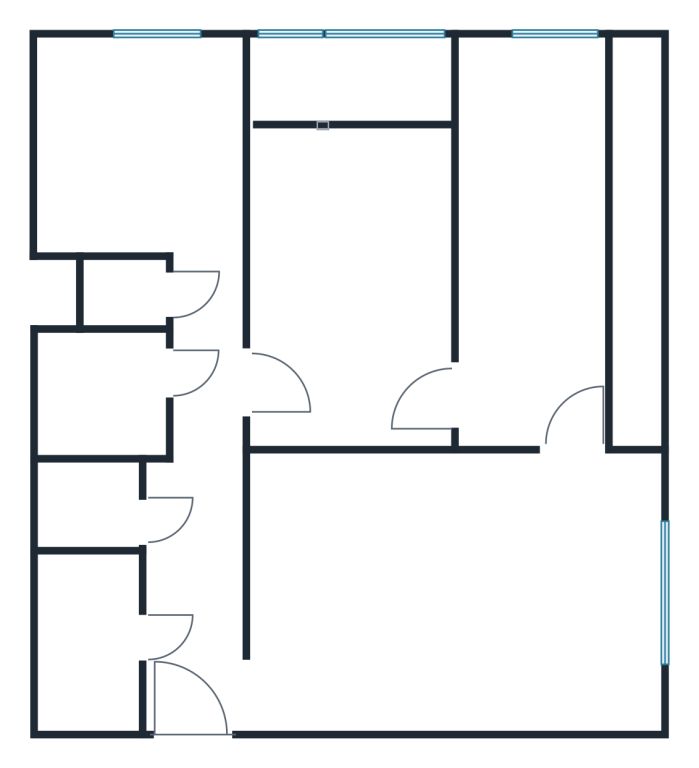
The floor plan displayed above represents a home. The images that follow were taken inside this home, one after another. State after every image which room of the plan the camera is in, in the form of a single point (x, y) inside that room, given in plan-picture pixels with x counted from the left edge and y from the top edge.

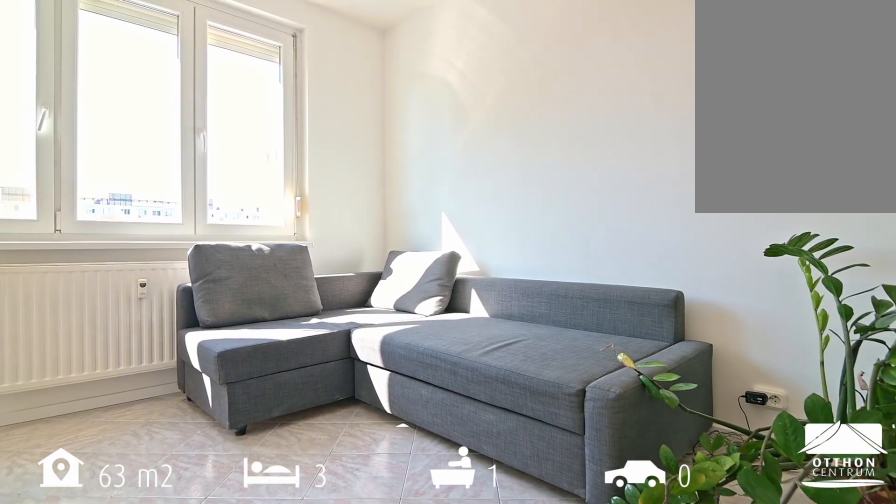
(457, 596)
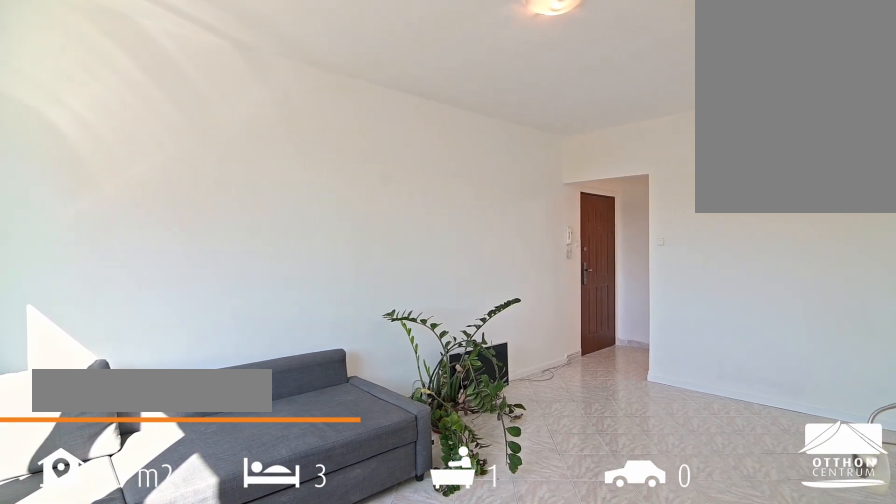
(457, 596)
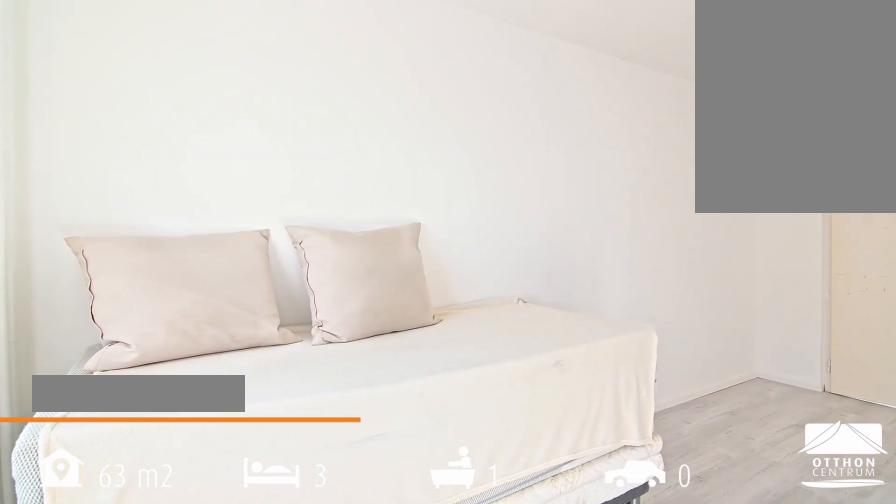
(538, 263)
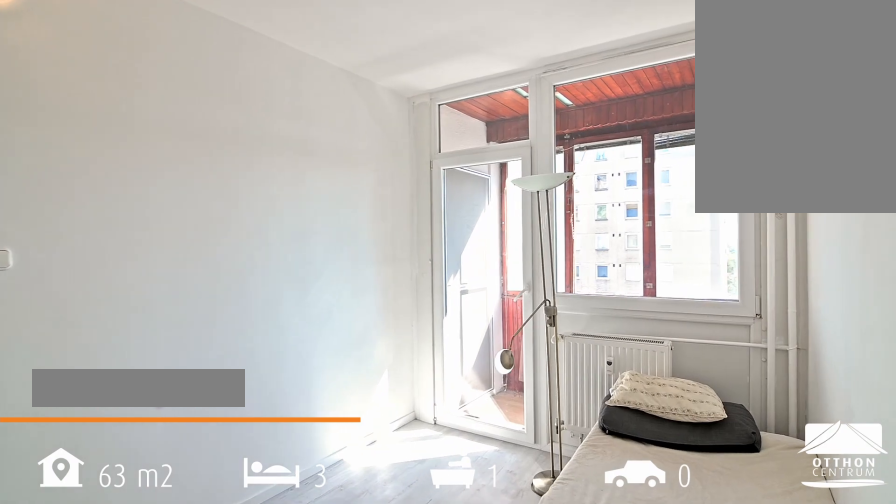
(359, 285)
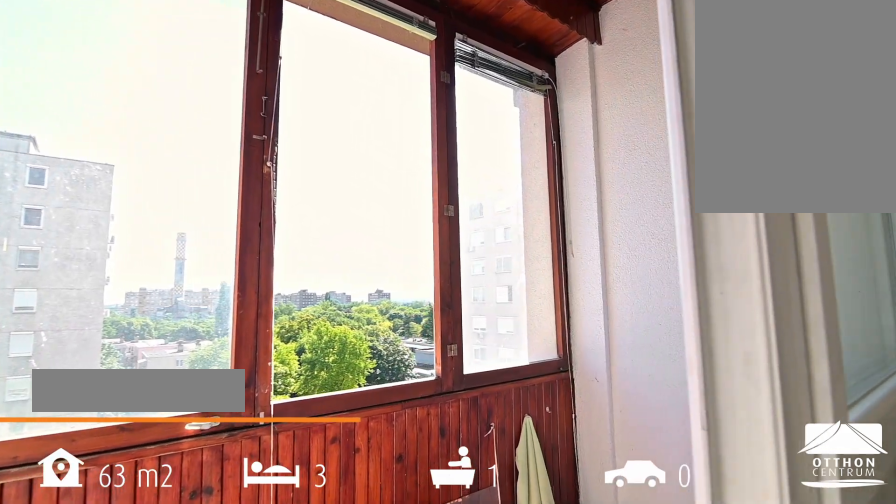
(353, 83)
